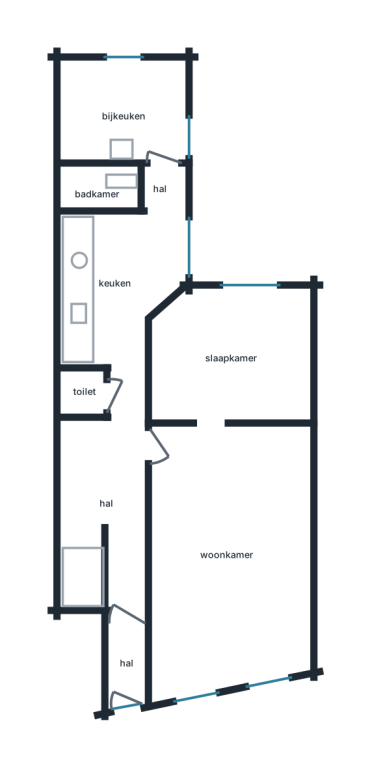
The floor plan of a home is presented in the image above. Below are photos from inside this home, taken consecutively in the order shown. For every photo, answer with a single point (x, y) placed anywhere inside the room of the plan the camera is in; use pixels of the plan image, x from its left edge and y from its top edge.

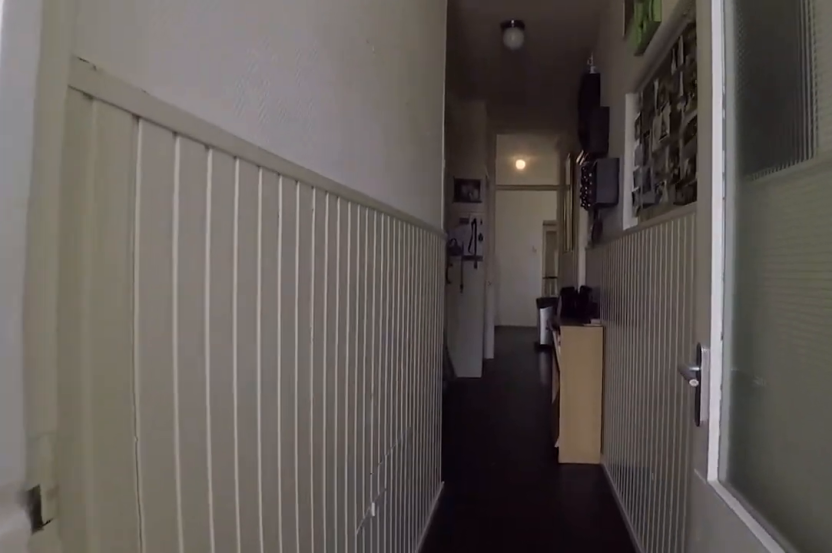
(115, 519)
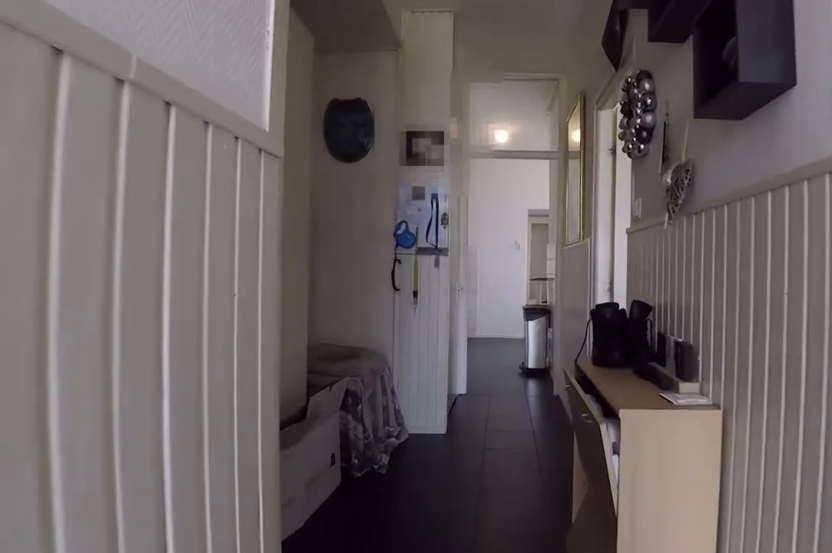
(115, 519)
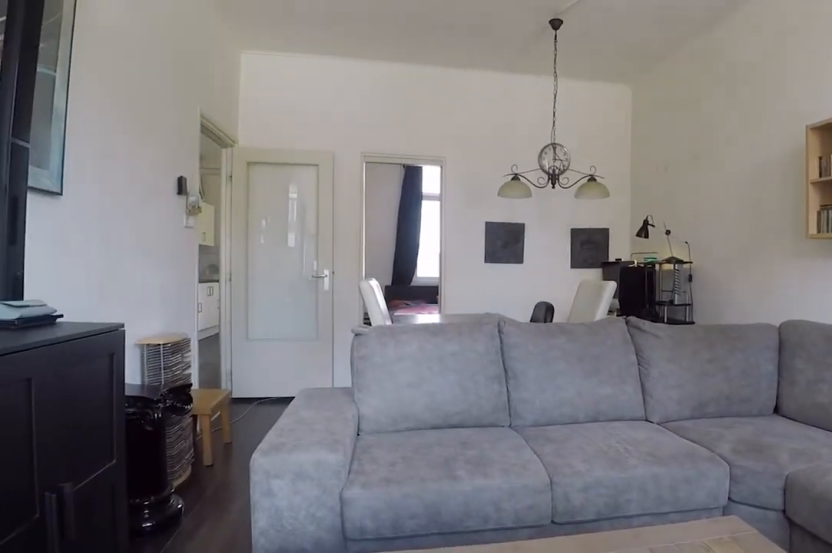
(307, 547)
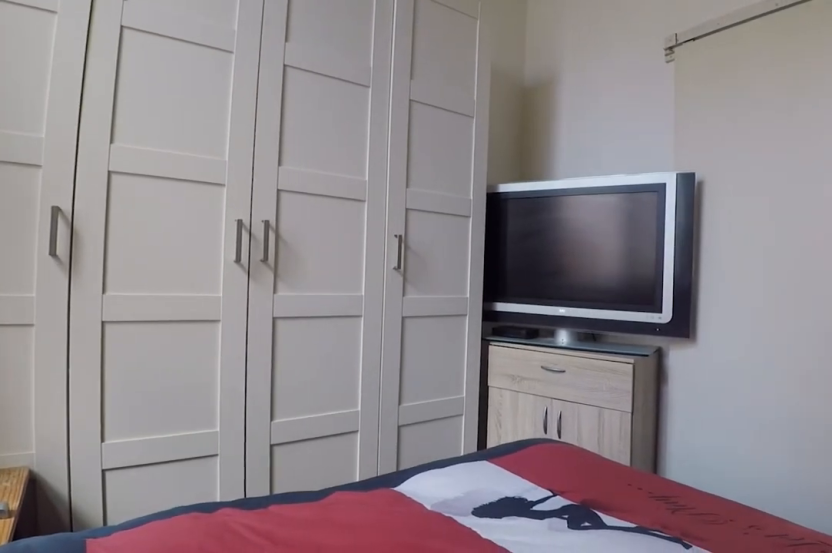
(232, 357)
